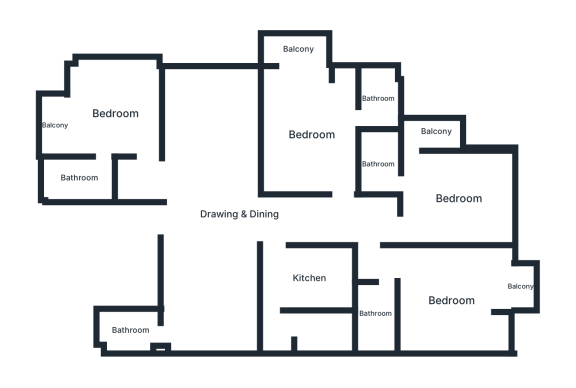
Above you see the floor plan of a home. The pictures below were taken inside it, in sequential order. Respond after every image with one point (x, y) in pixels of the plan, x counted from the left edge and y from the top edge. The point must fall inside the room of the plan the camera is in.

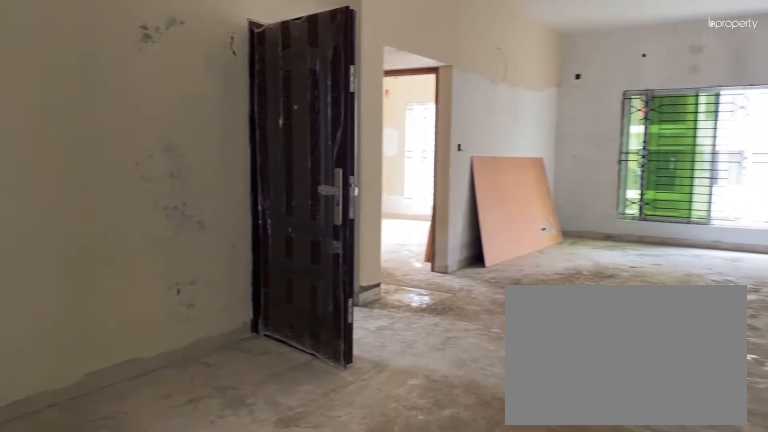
(239, 214)
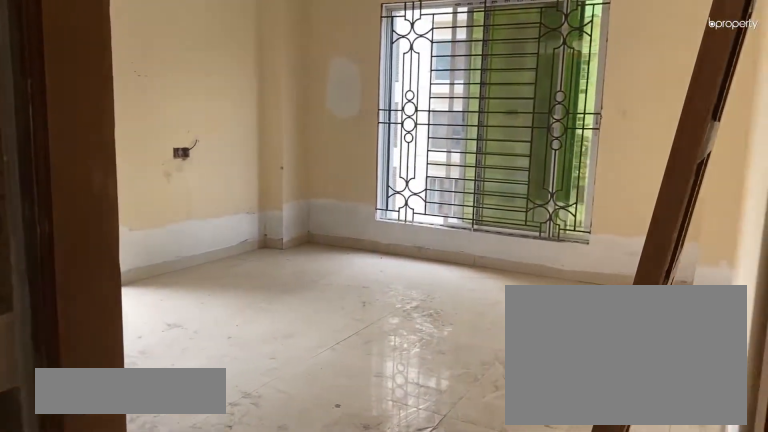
(129, 135)
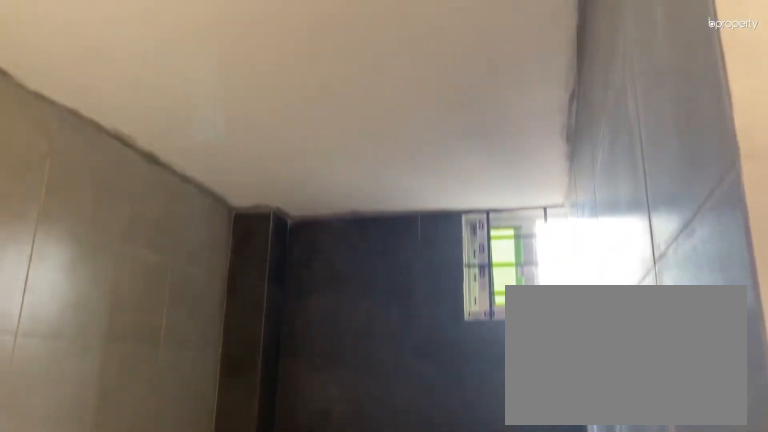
(79, 178)
